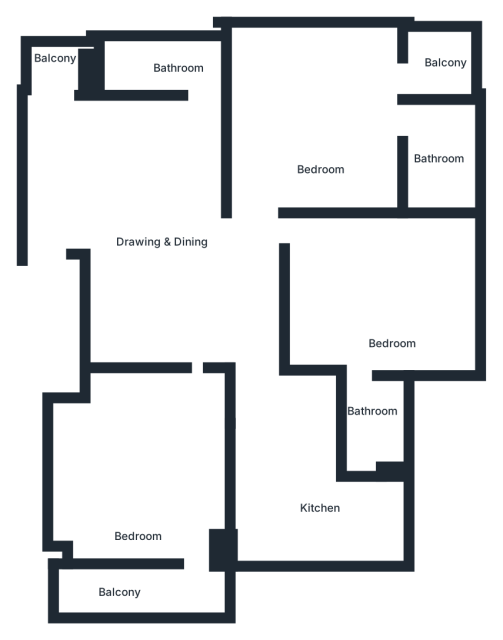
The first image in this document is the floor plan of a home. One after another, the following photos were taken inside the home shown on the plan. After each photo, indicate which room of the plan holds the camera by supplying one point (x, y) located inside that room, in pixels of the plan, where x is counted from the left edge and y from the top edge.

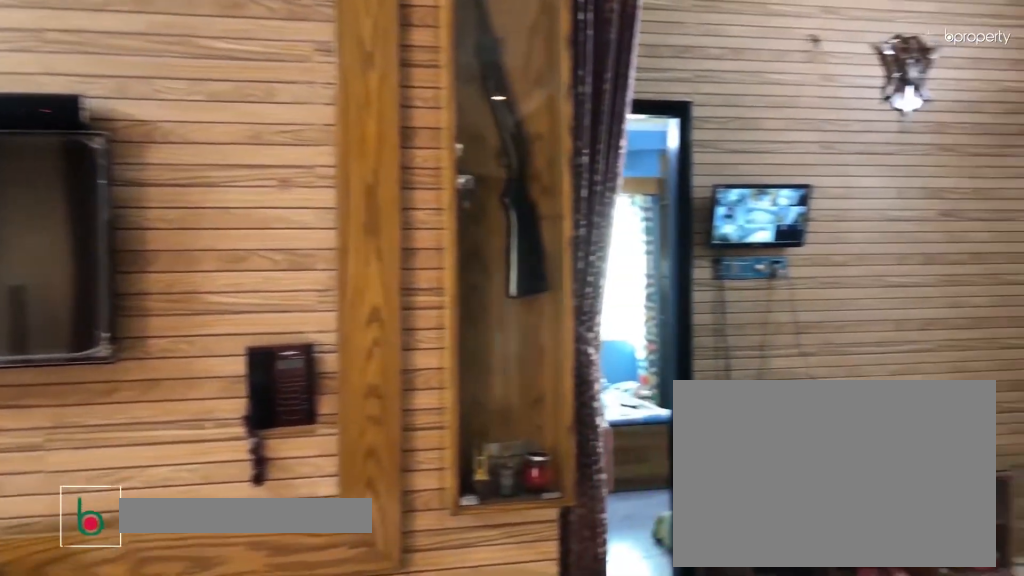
(159, 234)
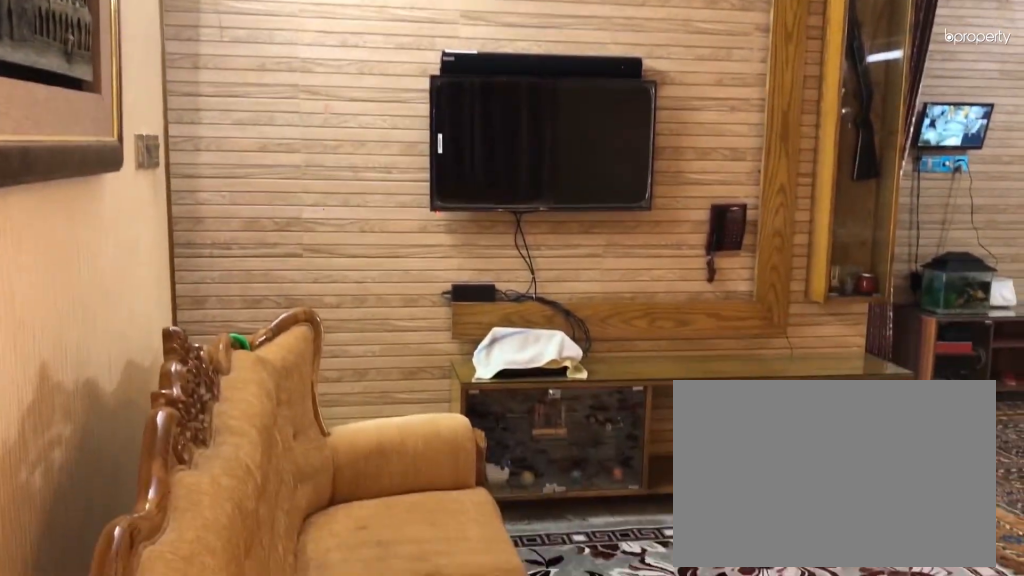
(160, 240)
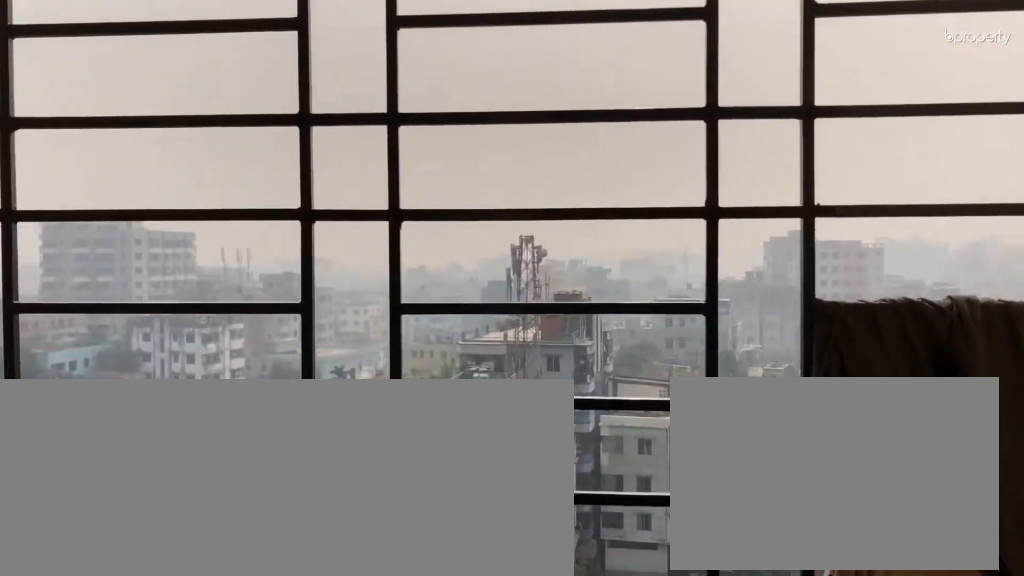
(59, 56)
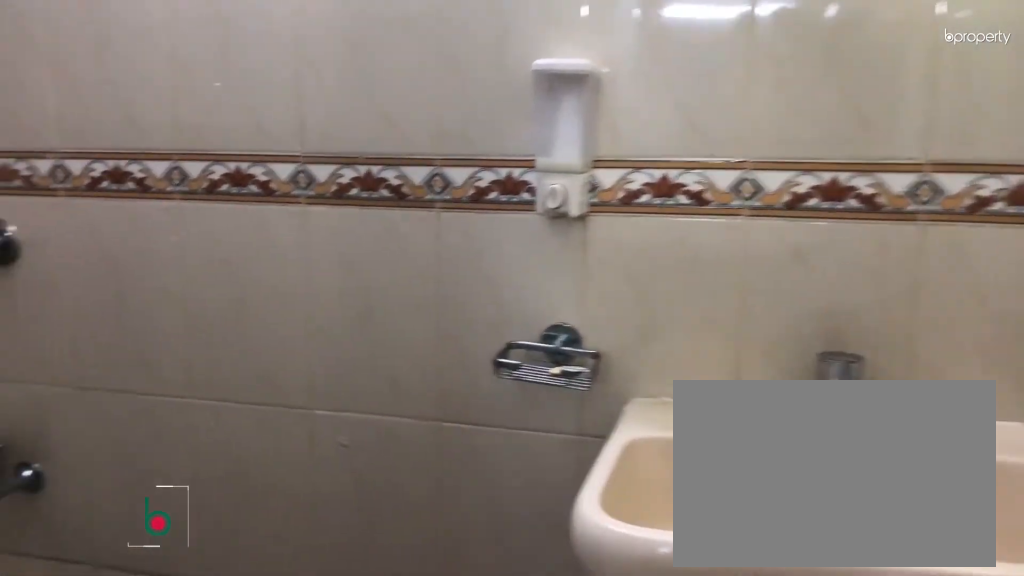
(173, 65)
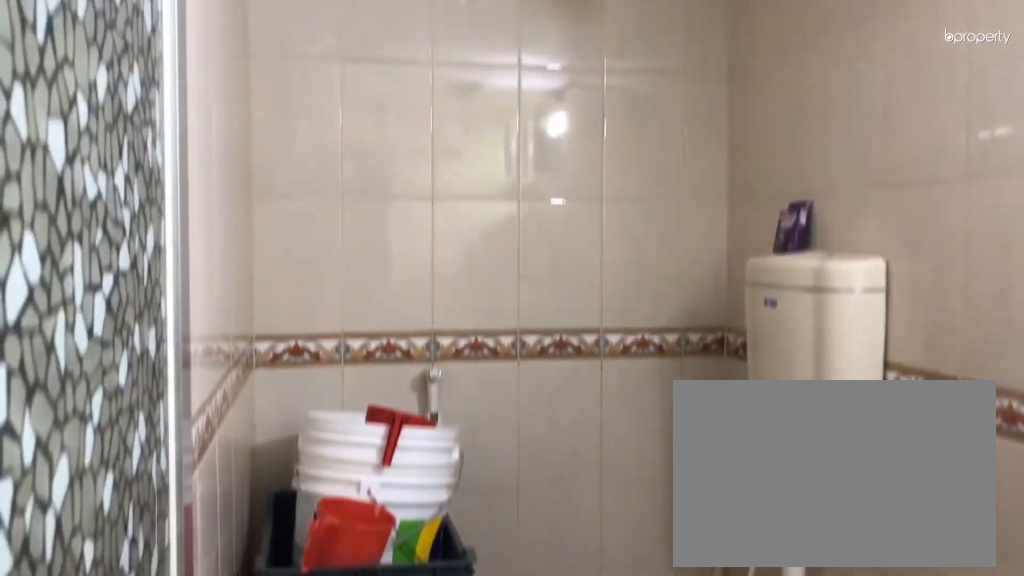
(173, 65)
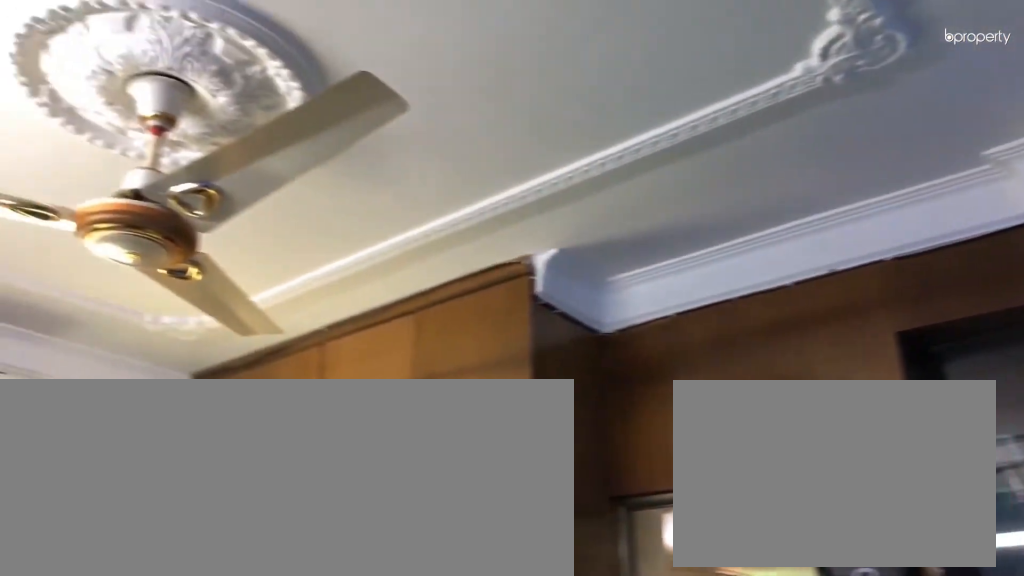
(396, 293)
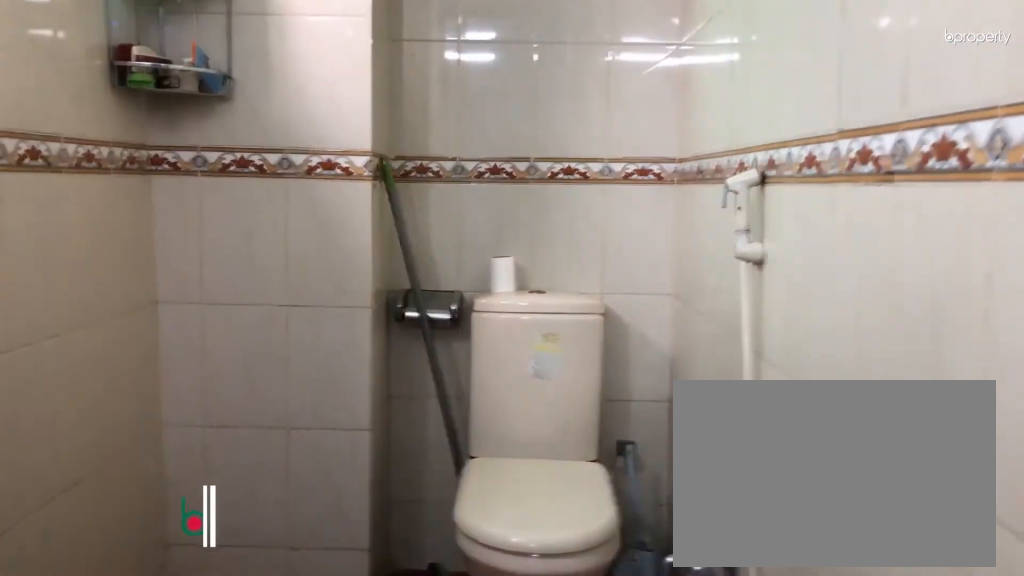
(373, 427)
